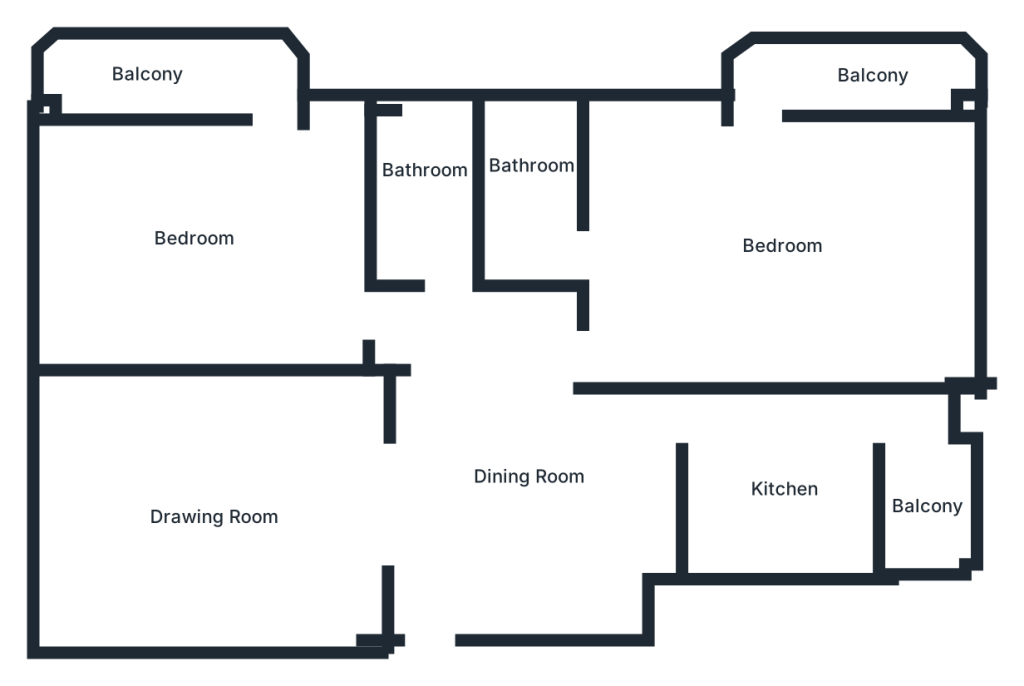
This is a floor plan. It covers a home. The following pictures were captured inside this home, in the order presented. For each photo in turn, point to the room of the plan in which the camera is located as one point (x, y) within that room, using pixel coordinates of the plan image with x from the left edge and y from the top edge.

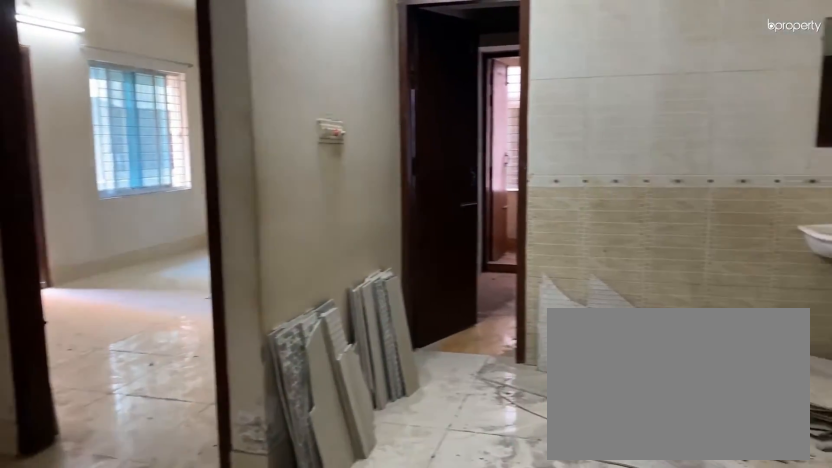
(519, 462)
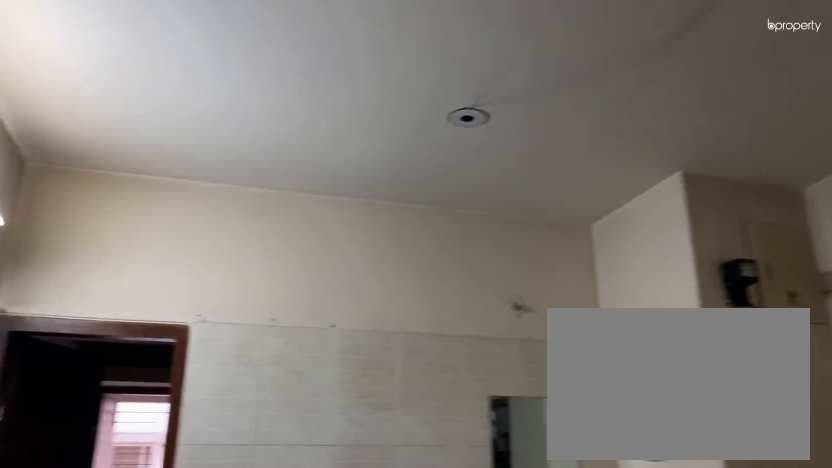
(519, 462)
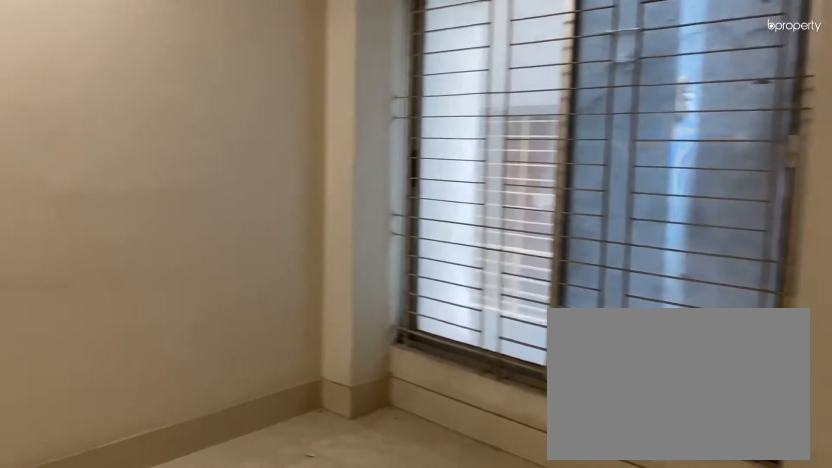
(203, 502)
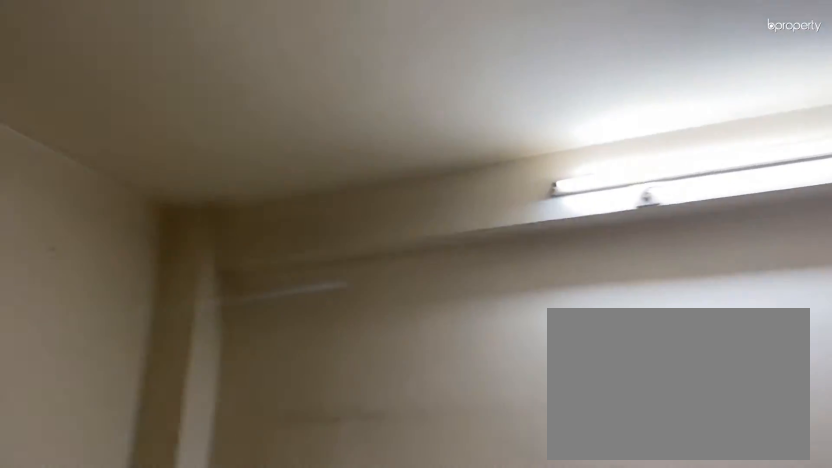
(203, 502)
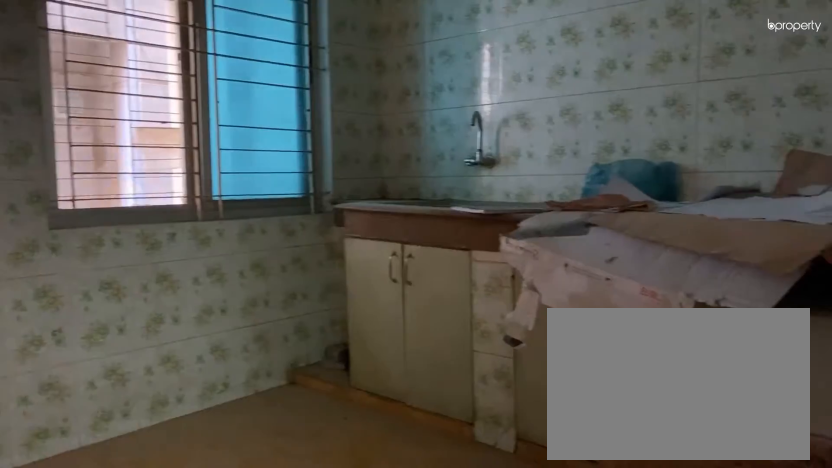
(776, 487)
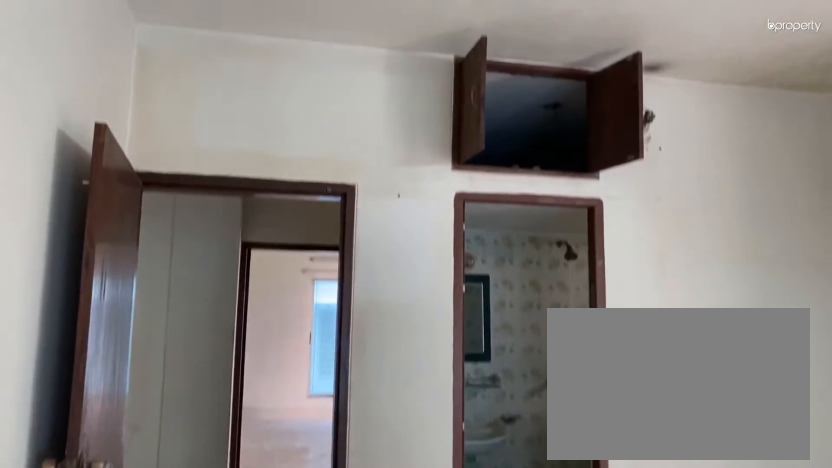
(783, 233)
